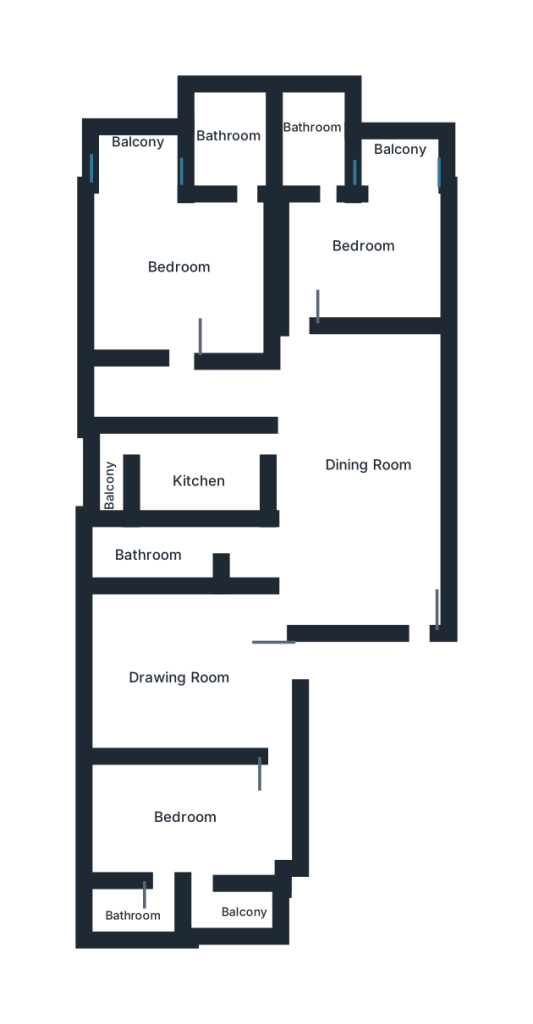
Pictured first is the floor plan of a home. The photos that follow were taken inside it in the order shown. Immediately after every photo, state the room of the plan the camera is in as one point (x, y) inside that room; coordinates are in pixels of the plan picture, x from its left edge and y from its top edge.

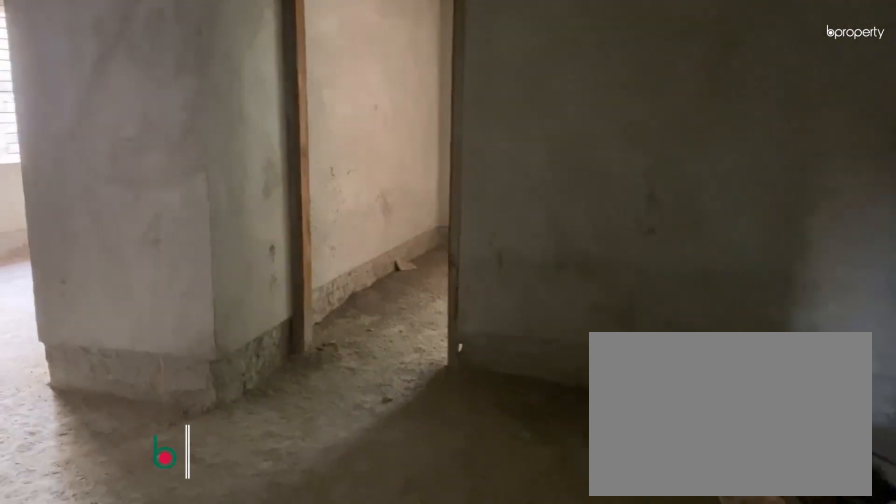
(367, 464)
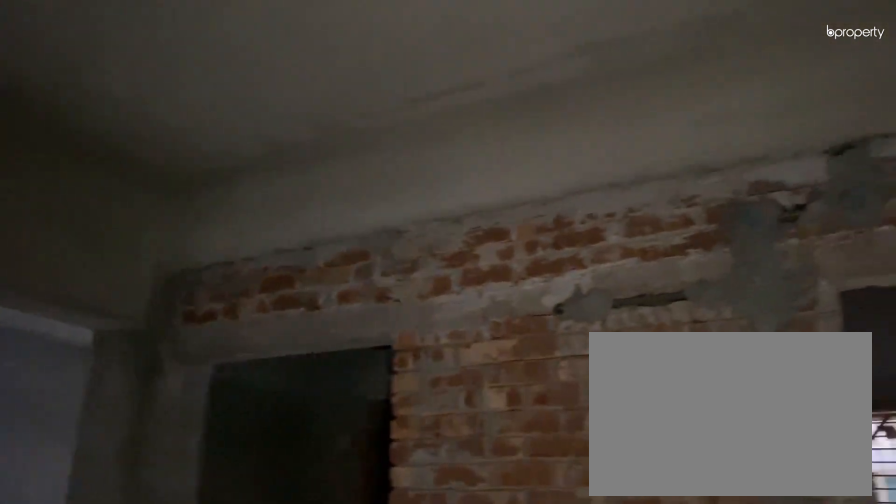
(367, 464)
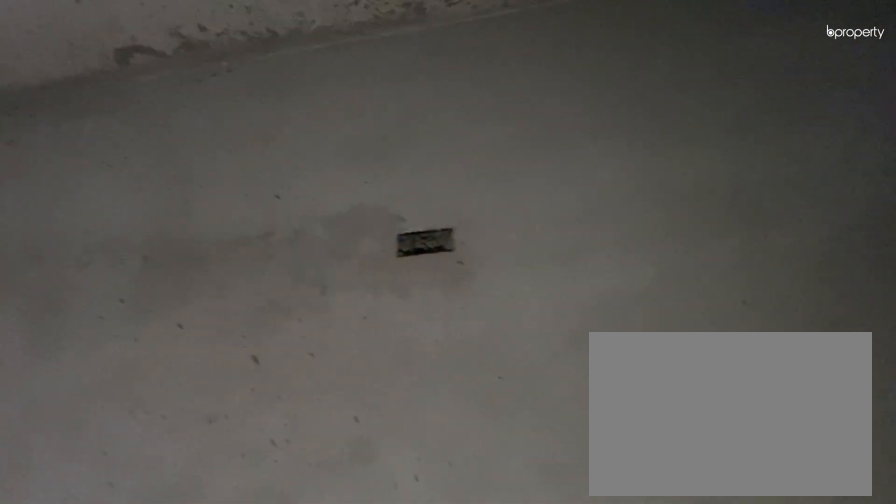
(172, 671)
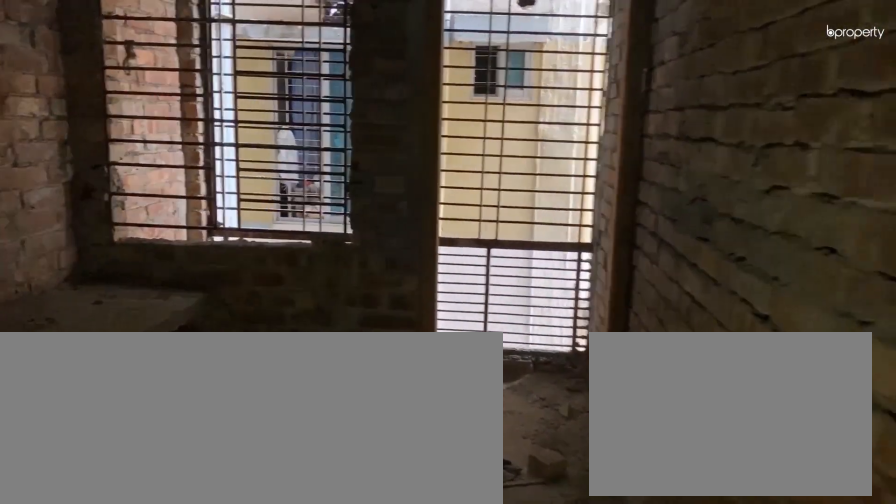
(206, 477)
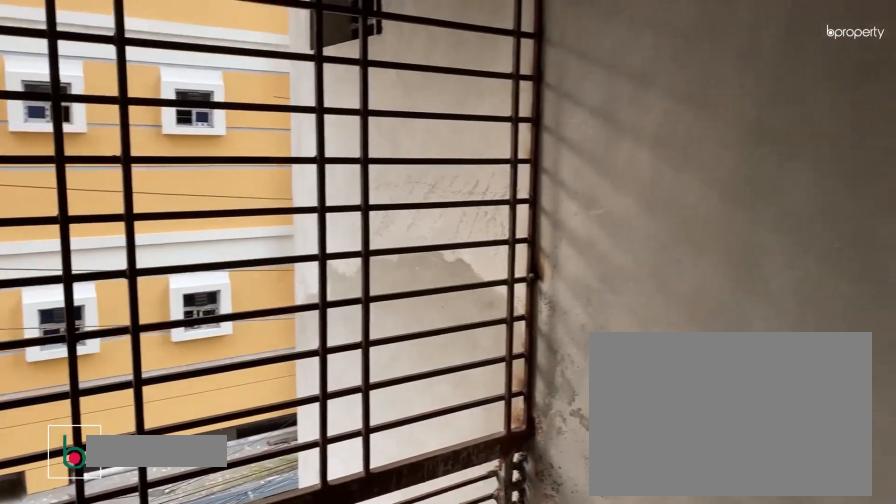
(142, 158)
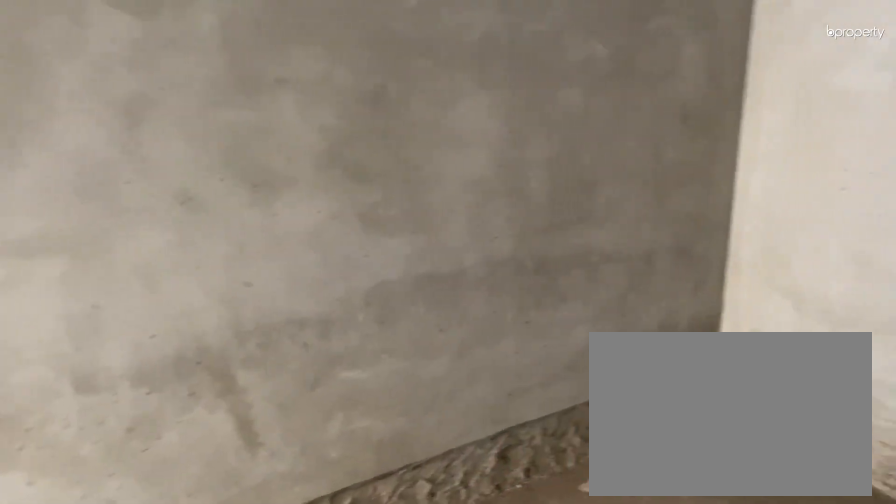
(373, 250)
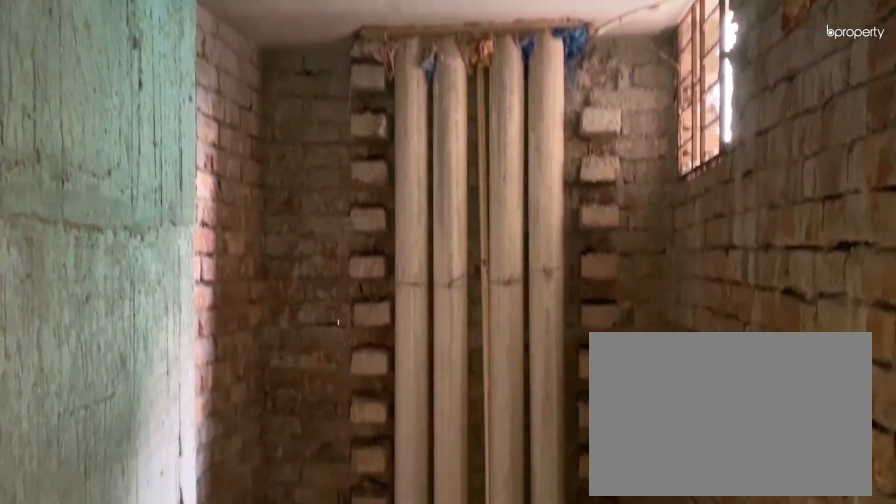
(312, 138)
